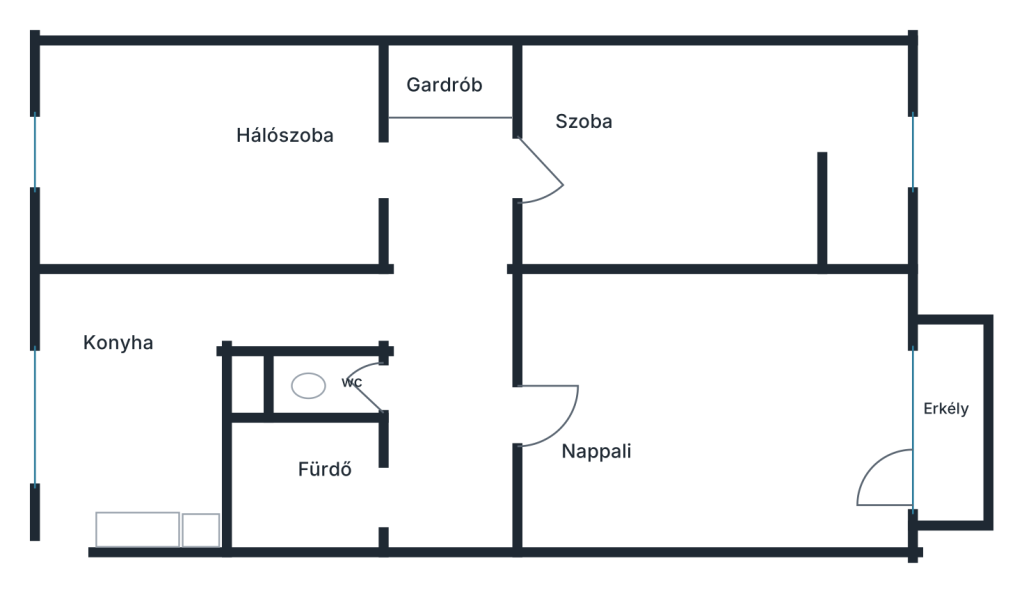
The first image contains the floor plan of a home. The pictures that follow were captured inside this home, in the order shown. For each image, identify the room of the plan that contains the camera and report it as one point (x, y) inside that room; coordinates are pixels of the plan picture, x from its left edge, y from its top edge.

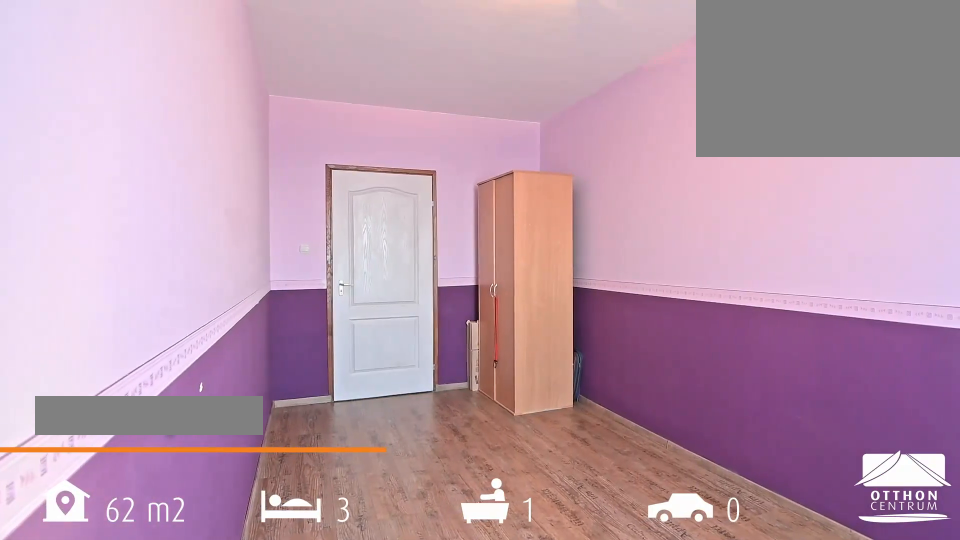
(705, 157)
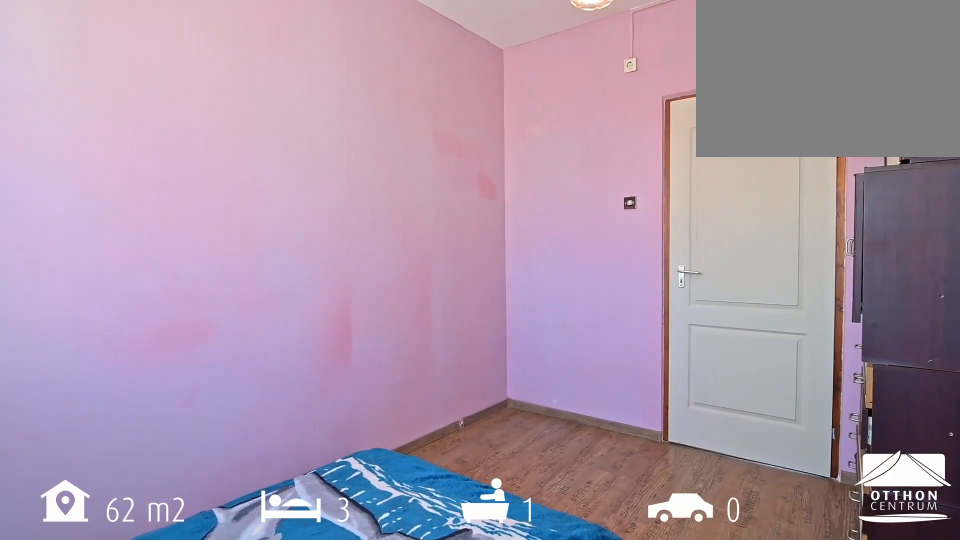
(204, 157)
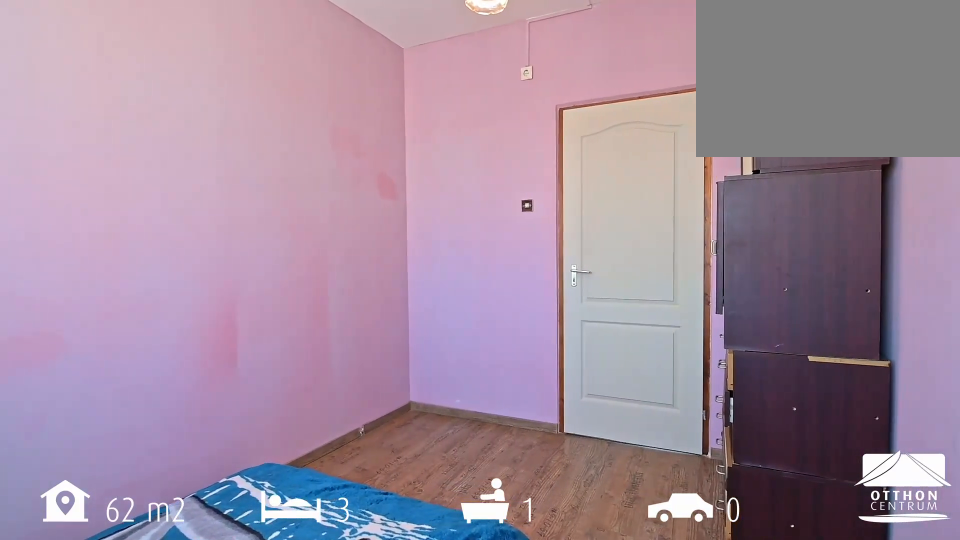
(204, 157)
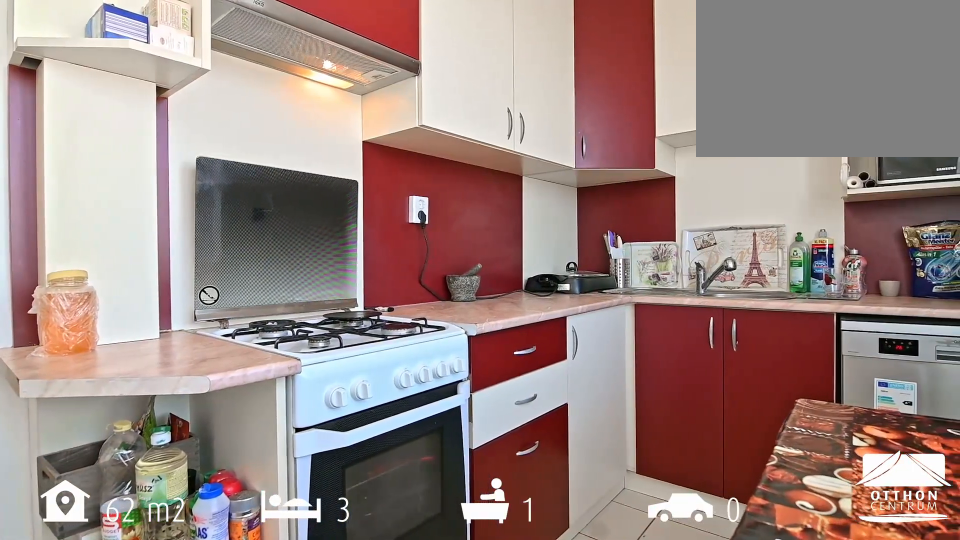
(138, 419)
